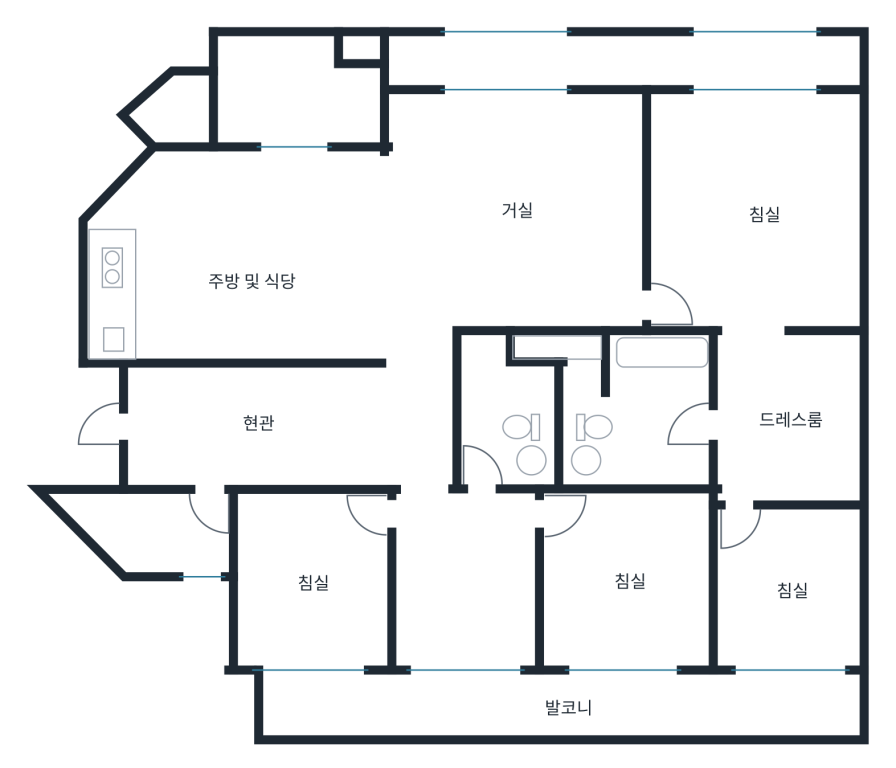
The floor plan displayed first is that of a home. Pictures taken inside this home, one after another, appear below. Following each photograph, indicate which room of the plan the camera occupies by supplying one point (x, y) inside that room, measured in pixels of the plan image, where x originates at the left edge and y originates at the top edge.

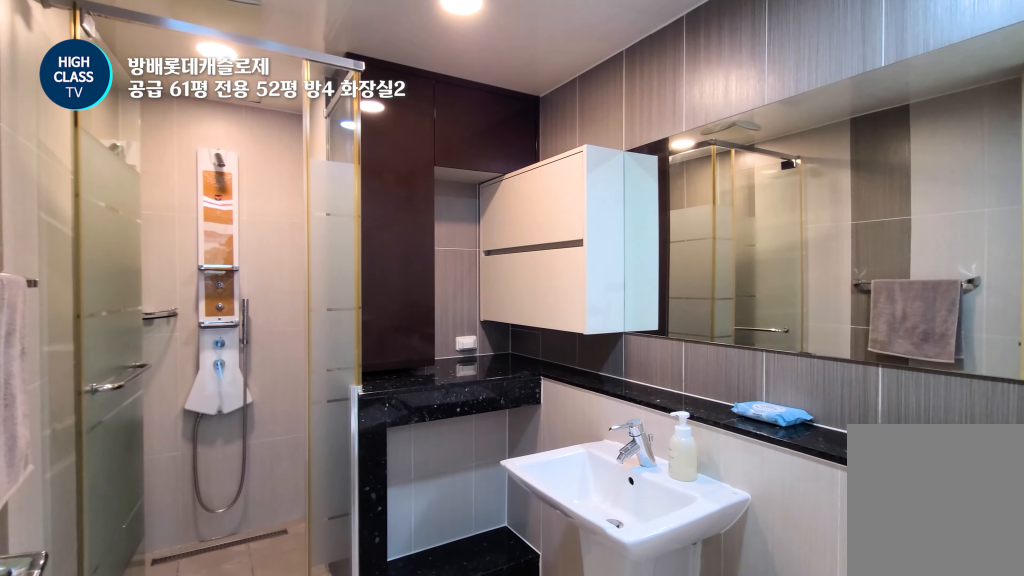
(504, 410)
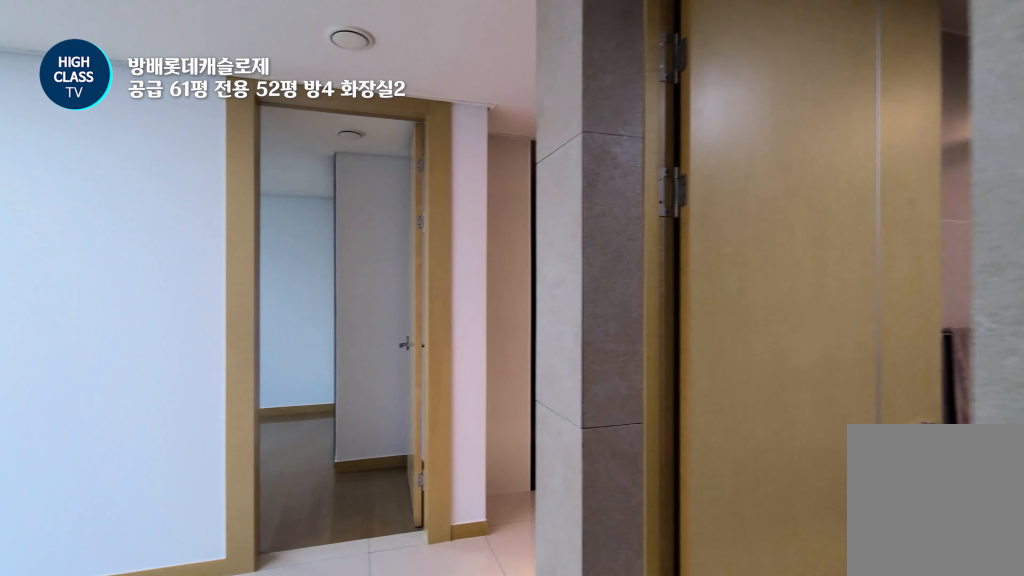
(466, 594)
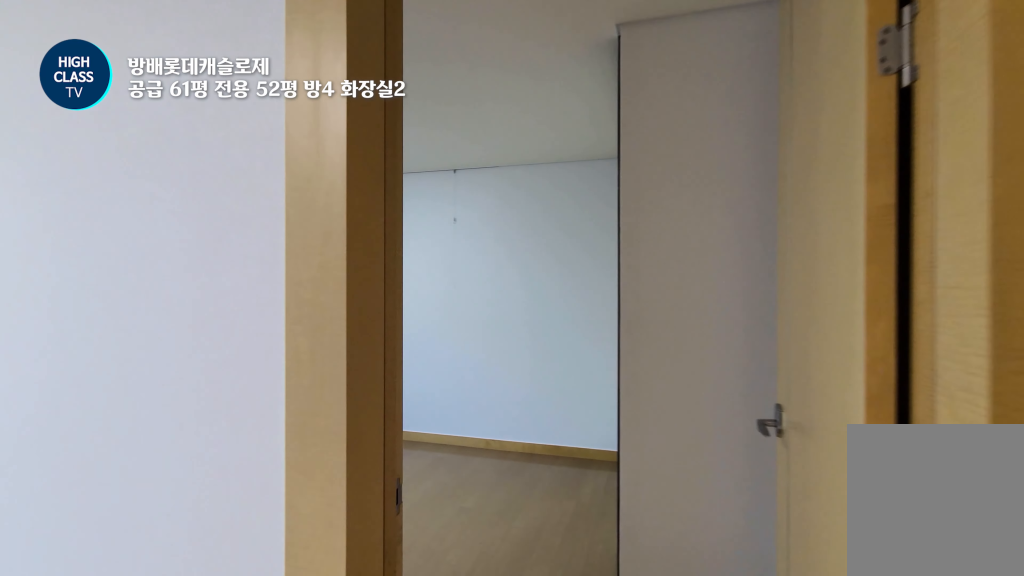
(466, 594)
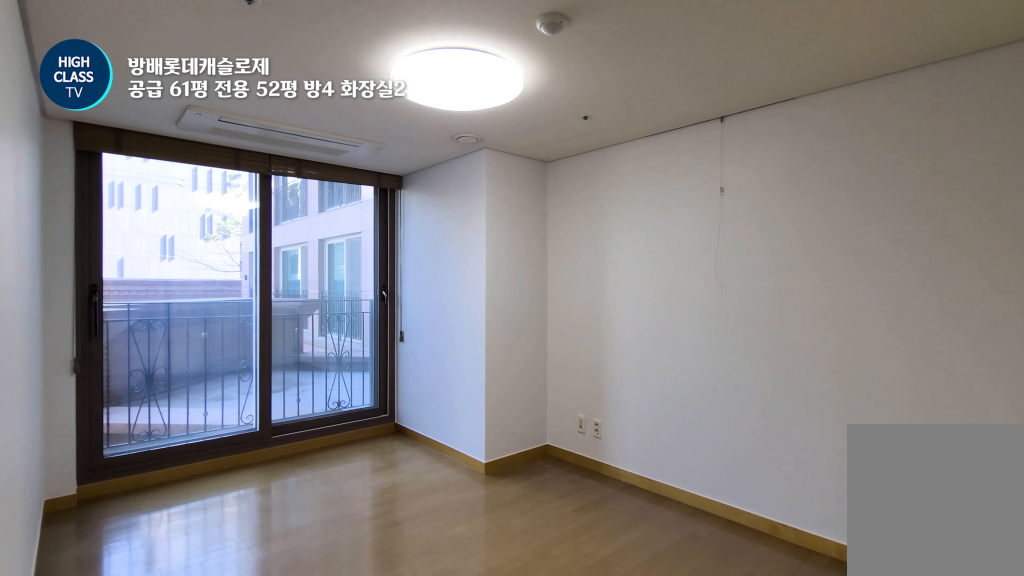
(316, 609)
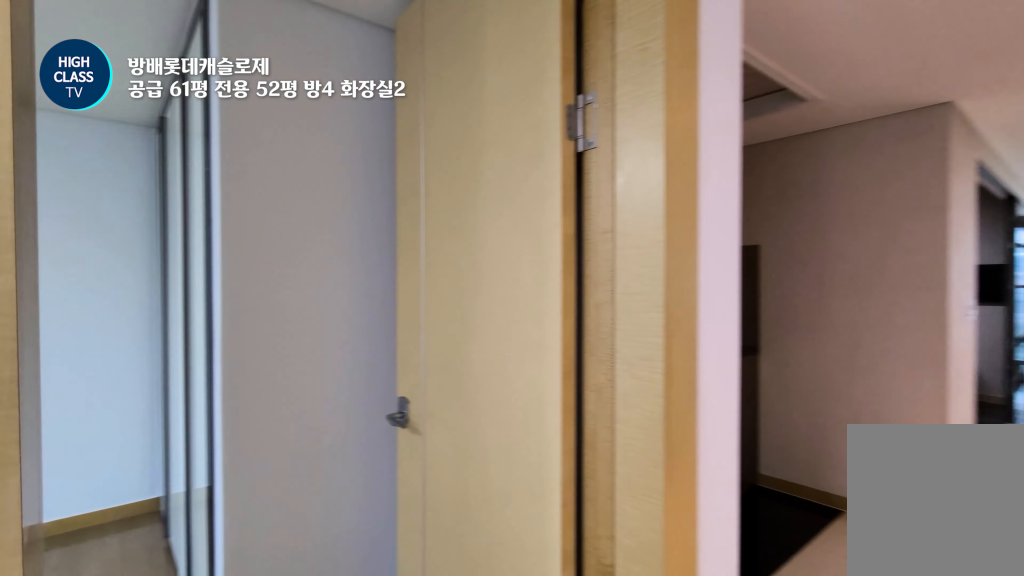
(465, 582)
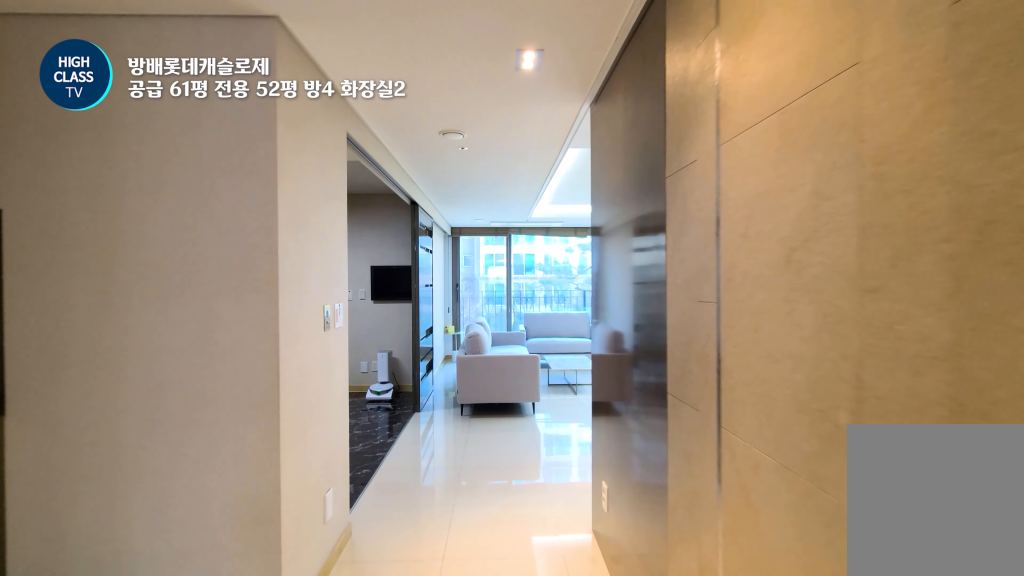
(419, 407)
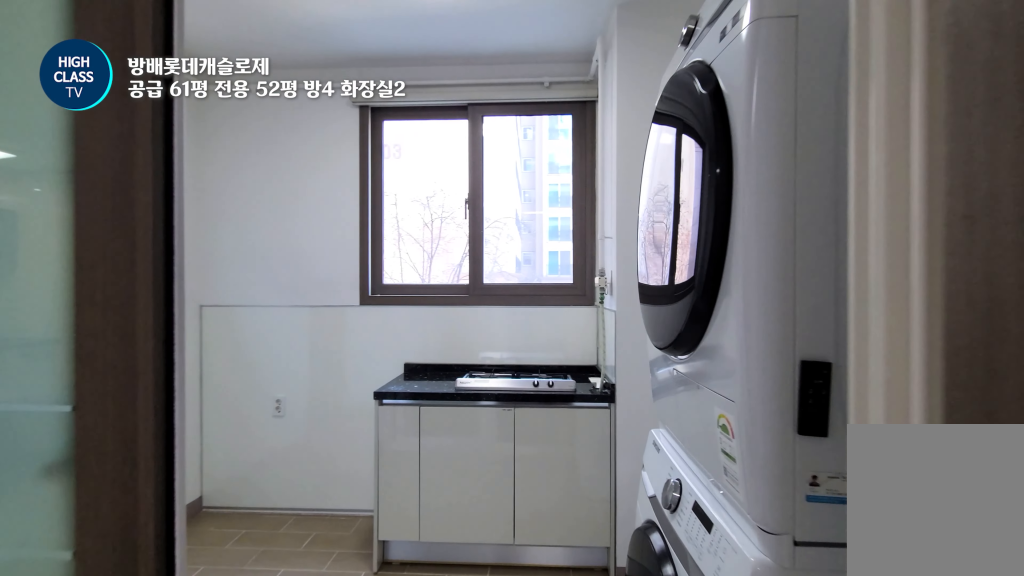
(244, 252)
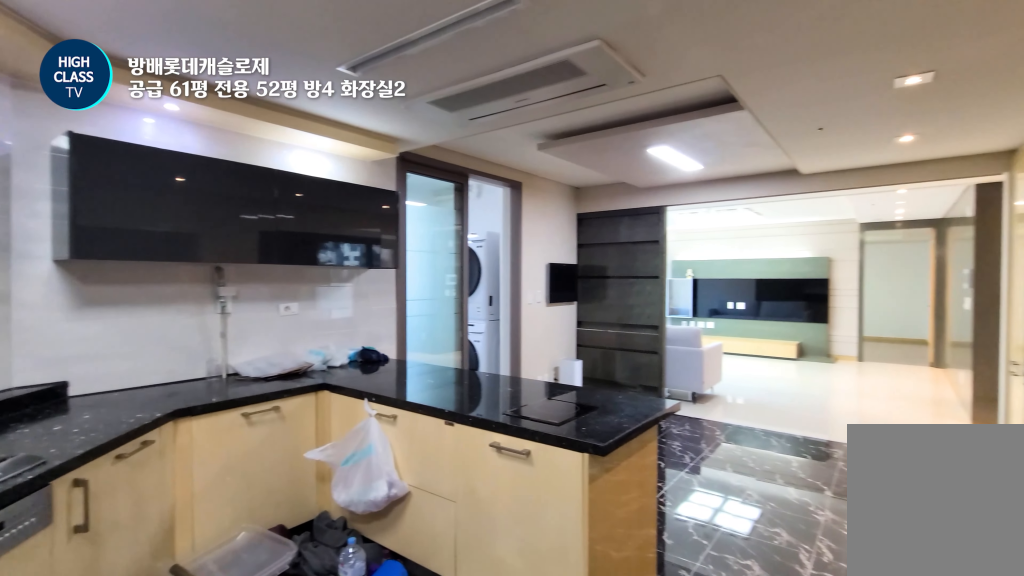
(244, 252)
